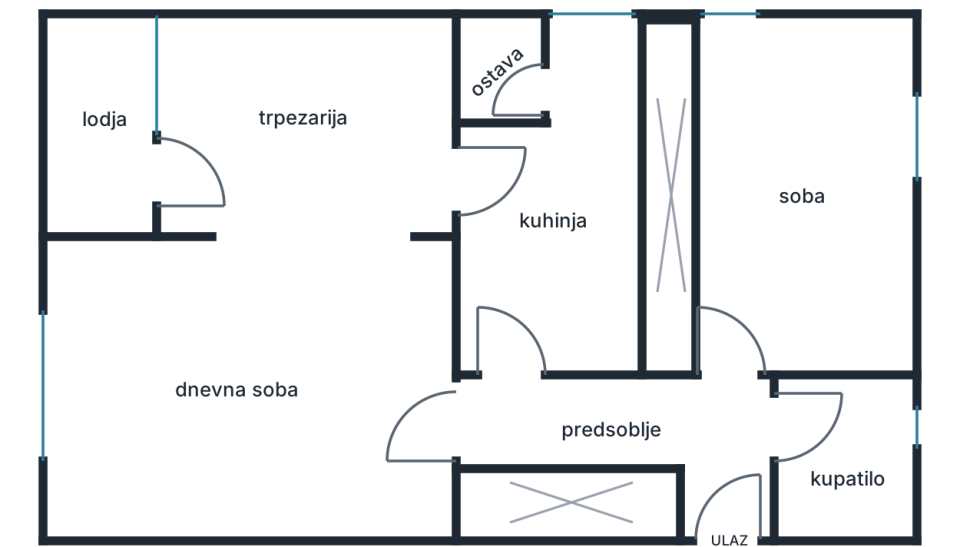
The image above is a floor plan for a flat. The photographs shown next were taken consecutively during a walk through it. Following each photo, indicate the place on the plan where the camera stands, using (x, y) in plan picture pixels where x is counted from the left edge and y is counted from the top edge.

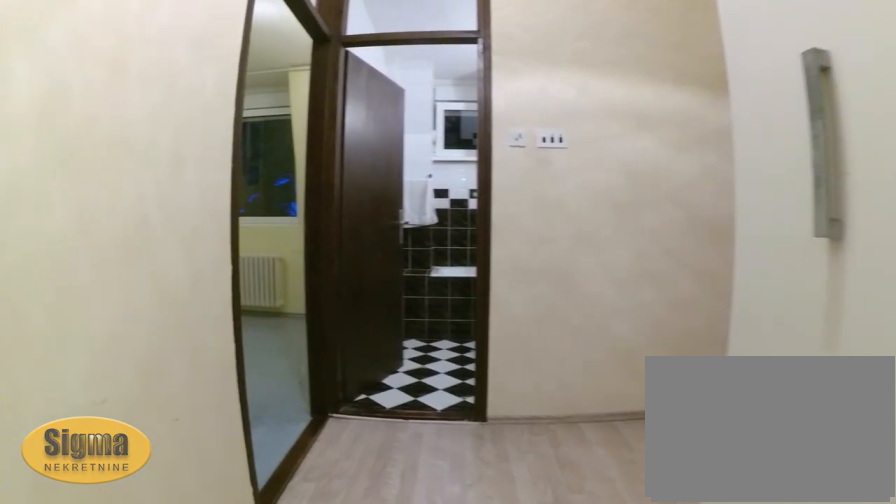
(552, 420)
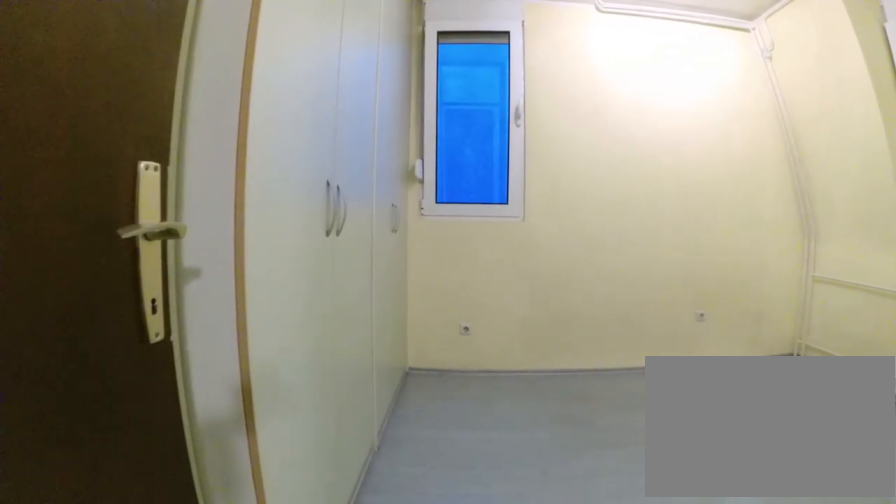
(724, 389)
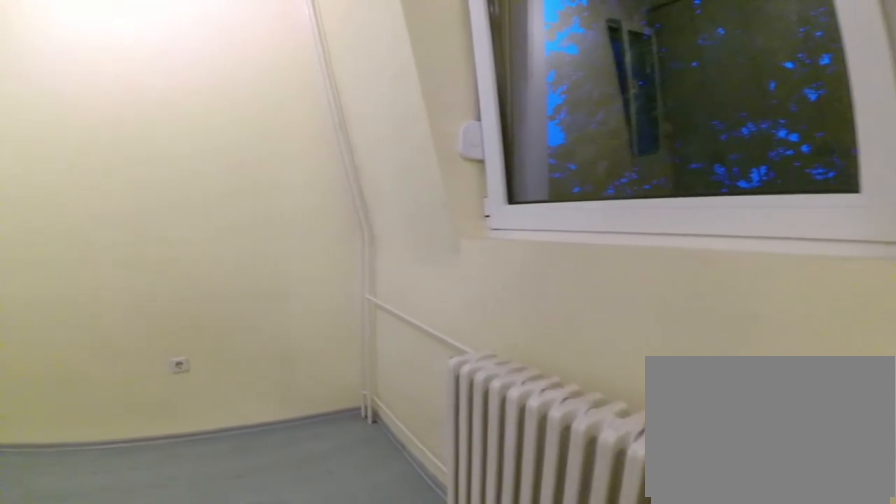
(860, 331)
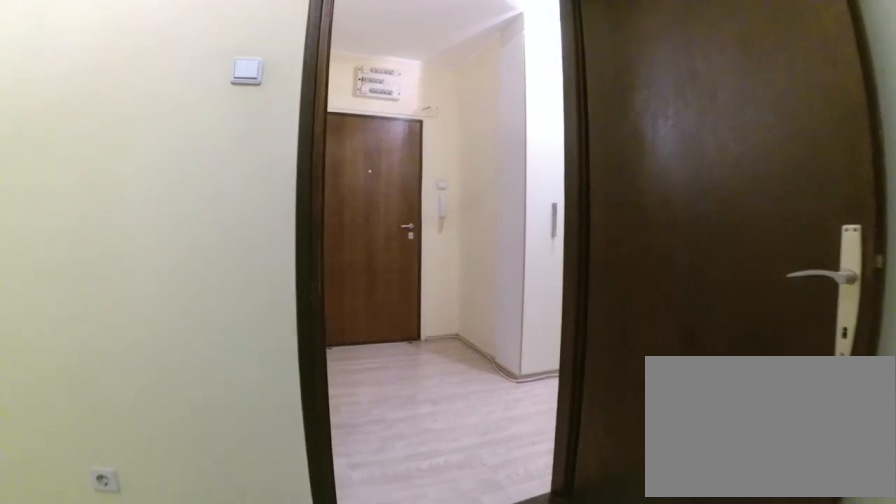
(779, 301)
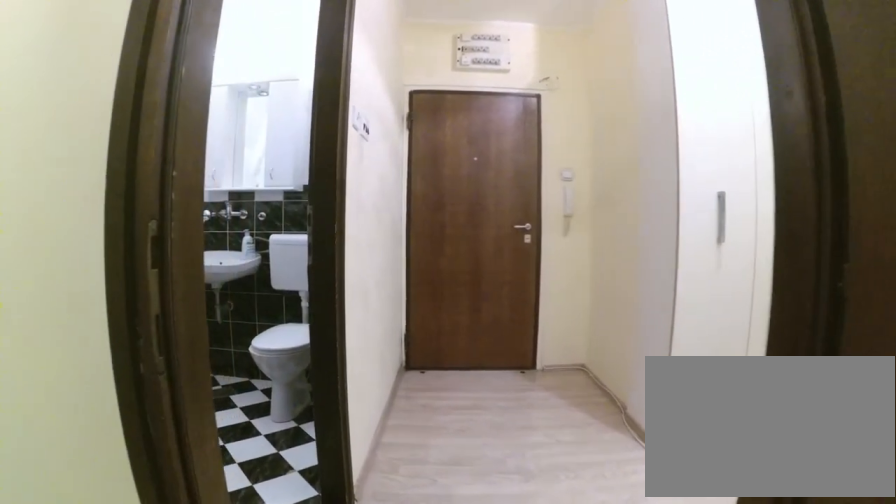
(760, 326)
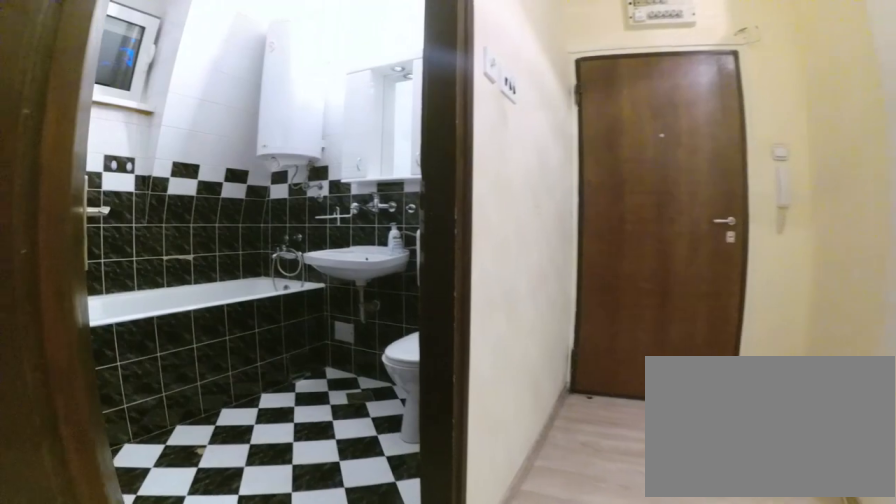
(749, 362)
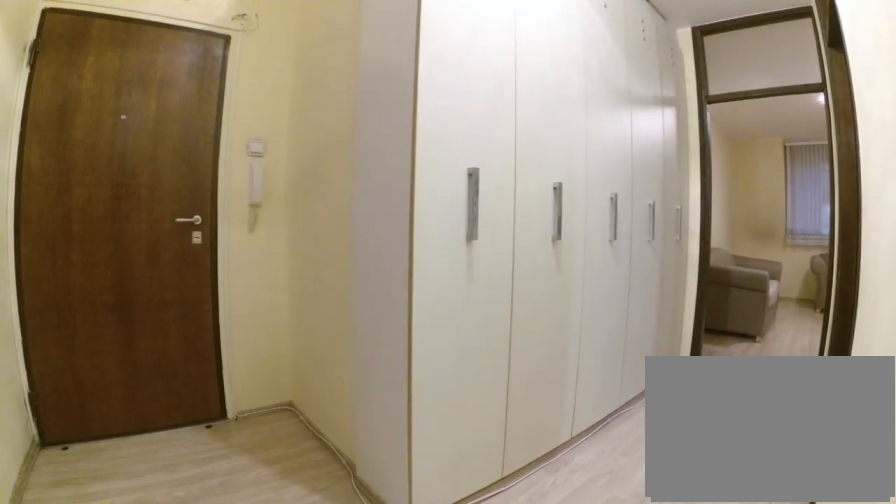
(743, 392)
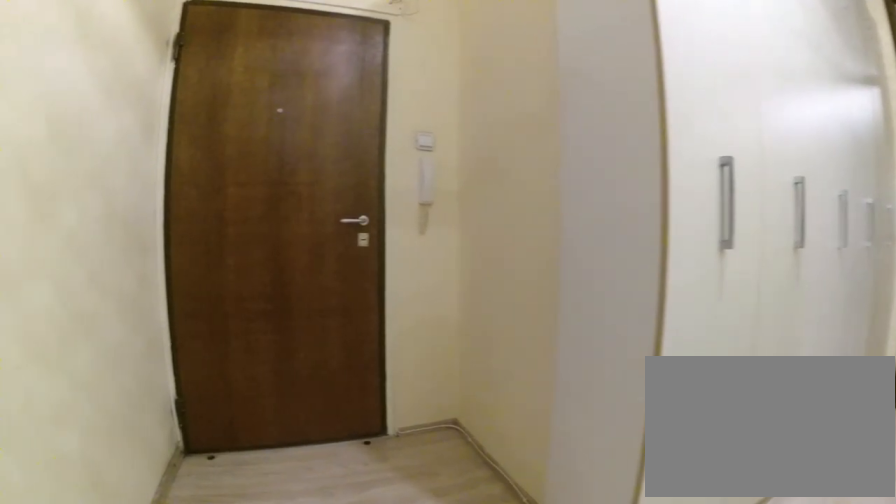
(736, 406)
